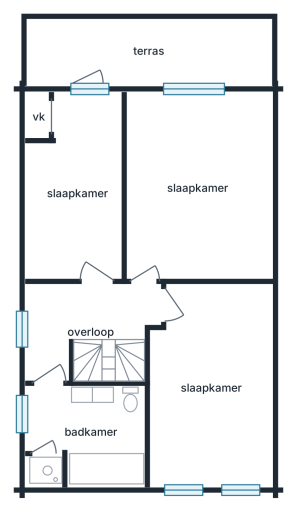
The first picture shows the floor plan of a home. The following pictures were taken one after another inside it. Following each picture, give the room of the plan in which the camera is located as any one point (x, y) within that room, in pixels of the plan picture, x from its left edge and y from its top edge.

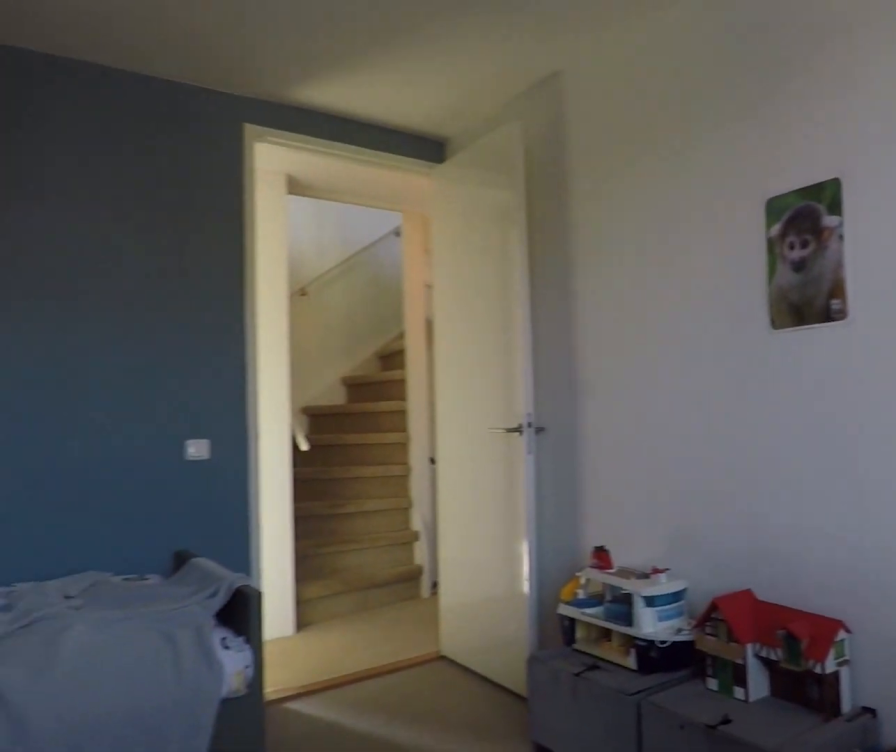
(197, 187)
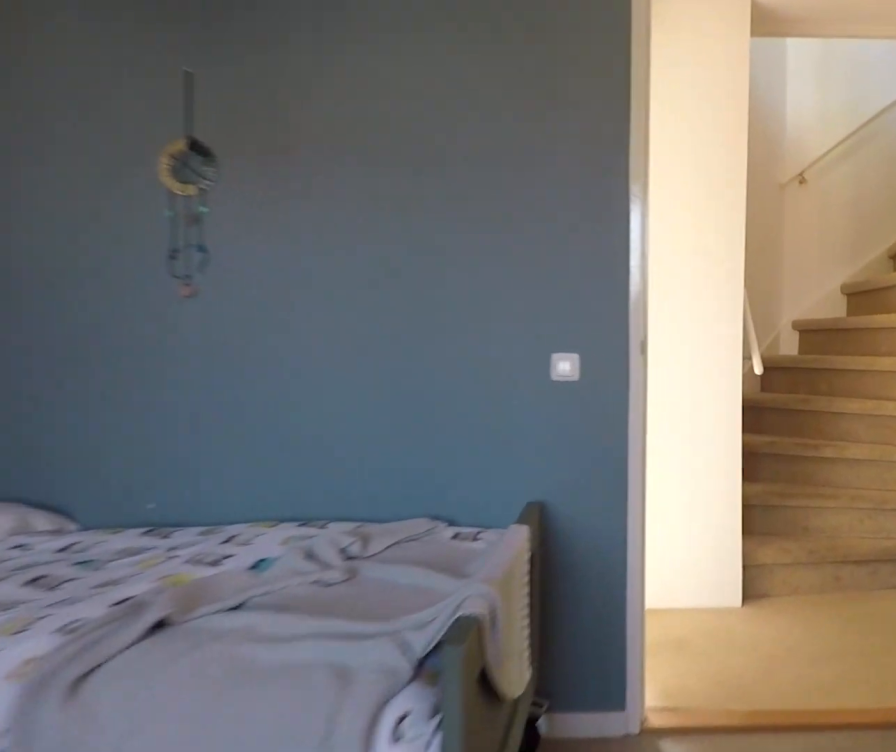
(197, 187)
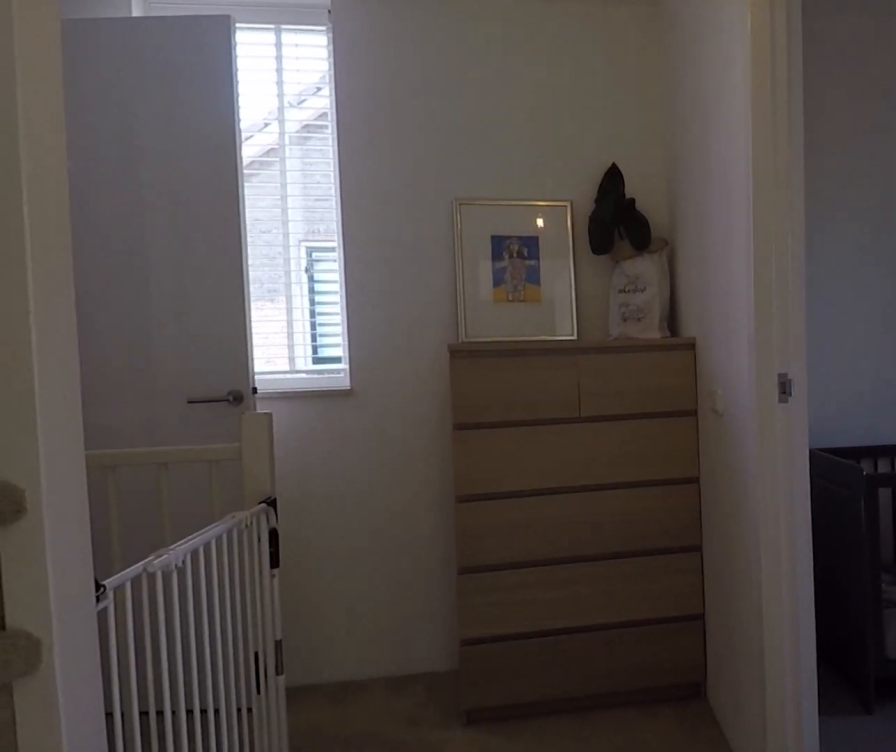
(85, 321)
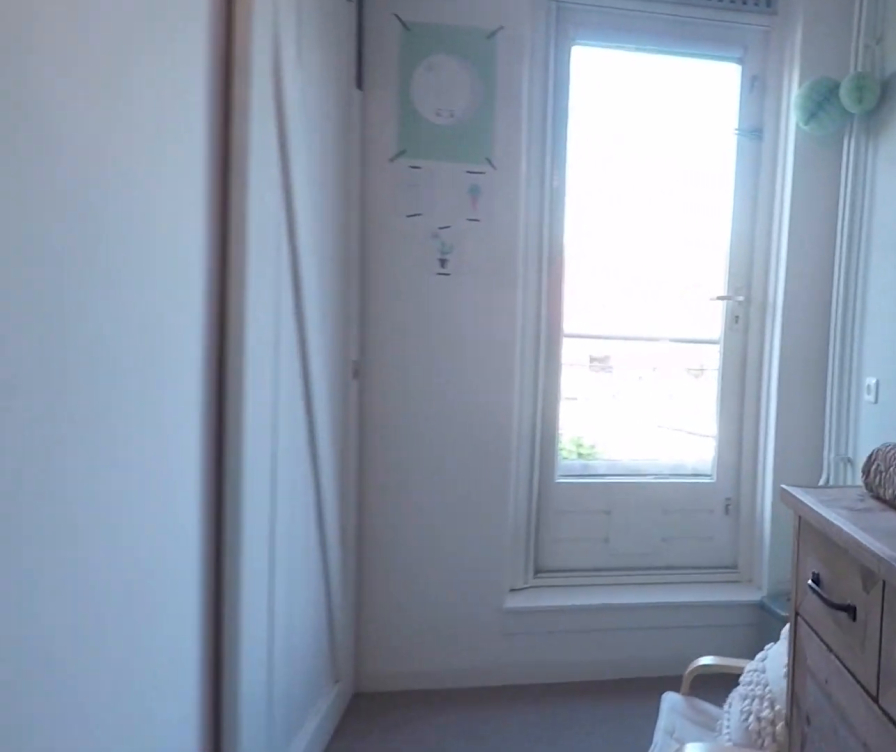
(77, 192)
